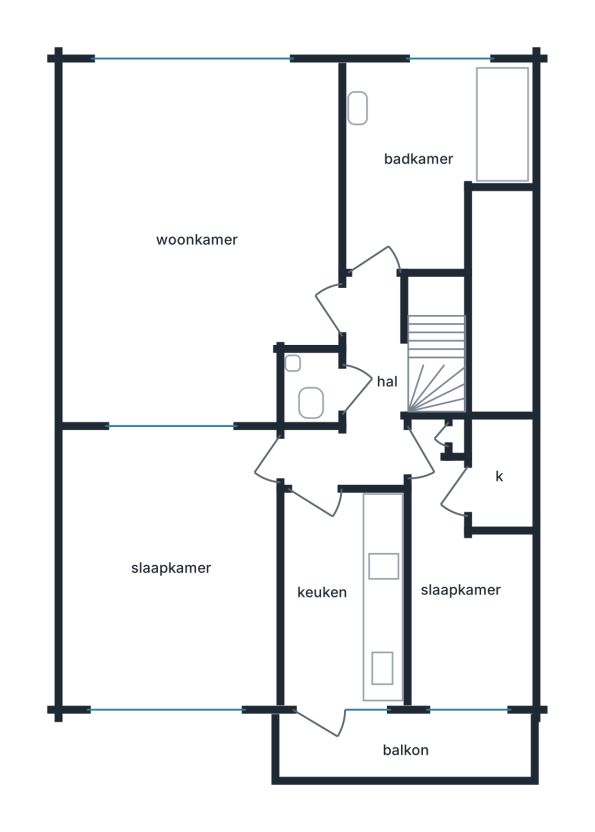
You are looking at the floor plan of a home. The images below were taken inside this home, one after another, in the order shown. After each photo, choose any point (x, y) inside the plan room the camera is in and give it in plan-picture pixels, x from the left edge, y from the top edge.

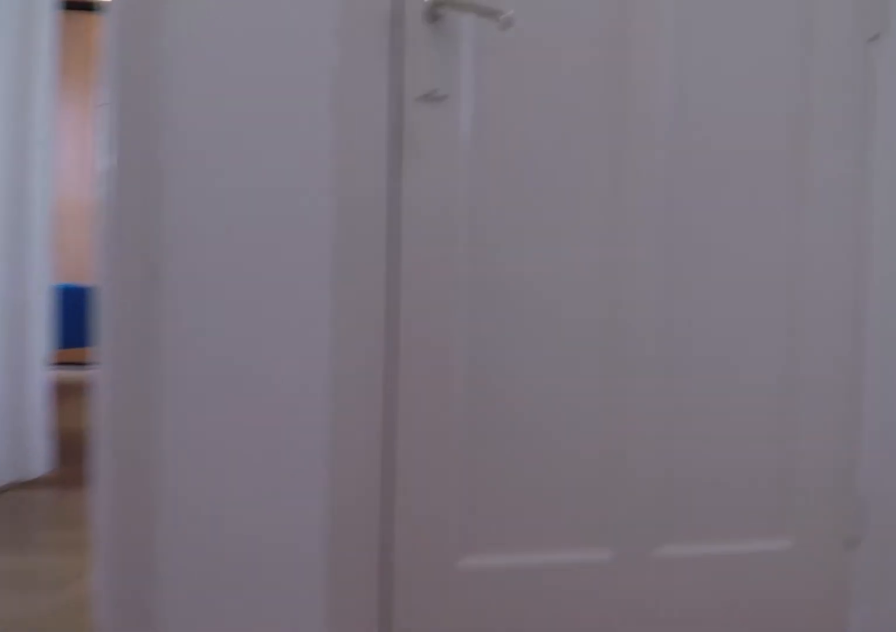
(363, 395)
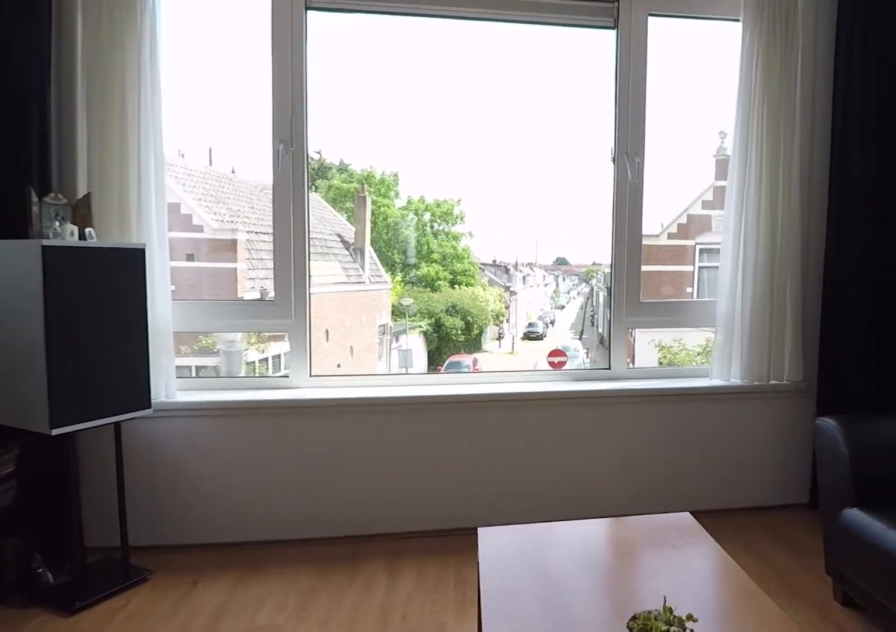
(197, 238)
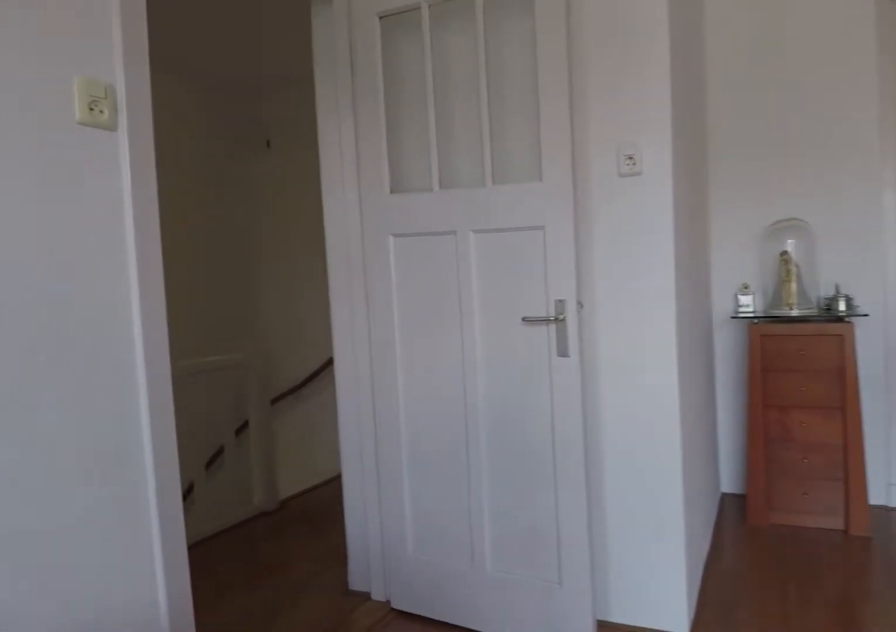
(197, 238)
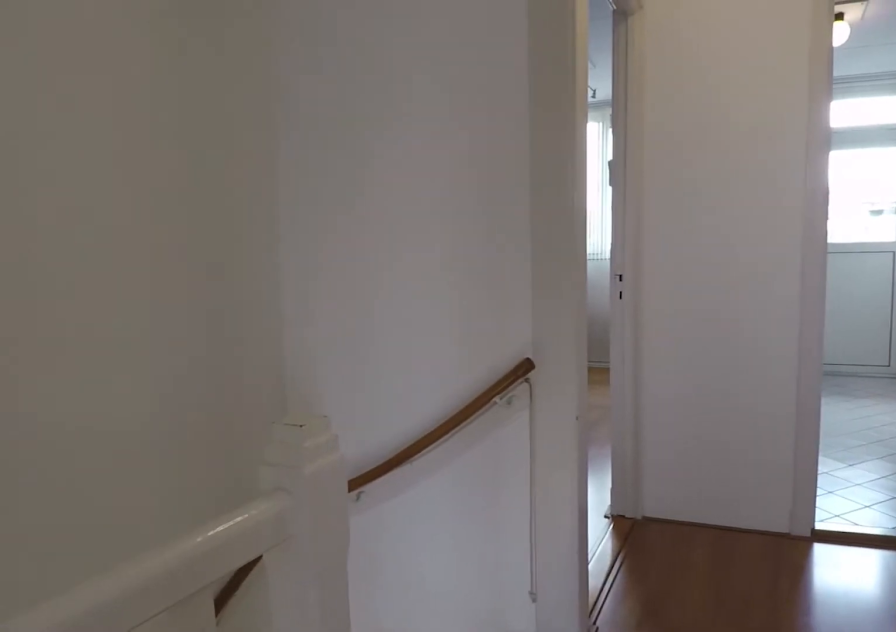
(362, 395)
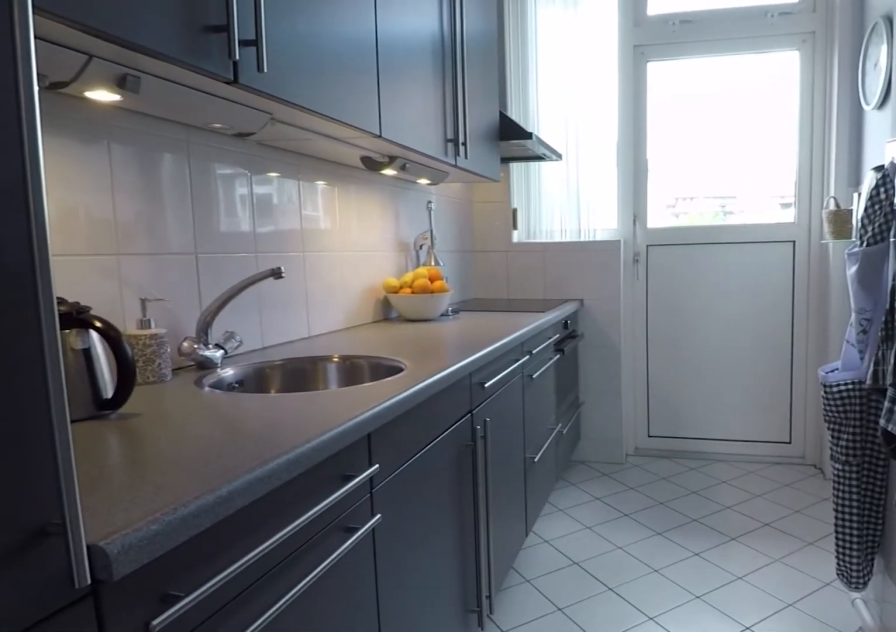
(343, 595)
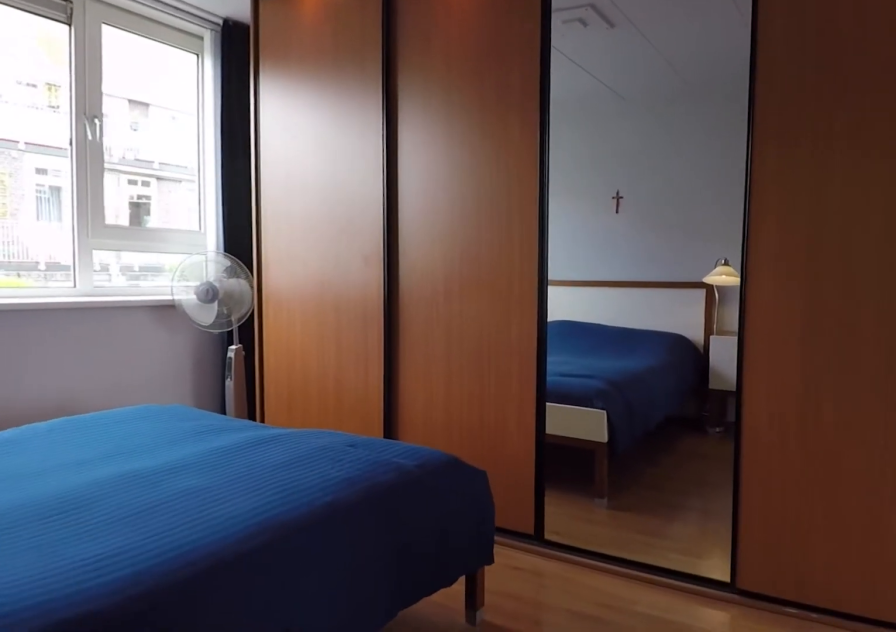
(172, 566)
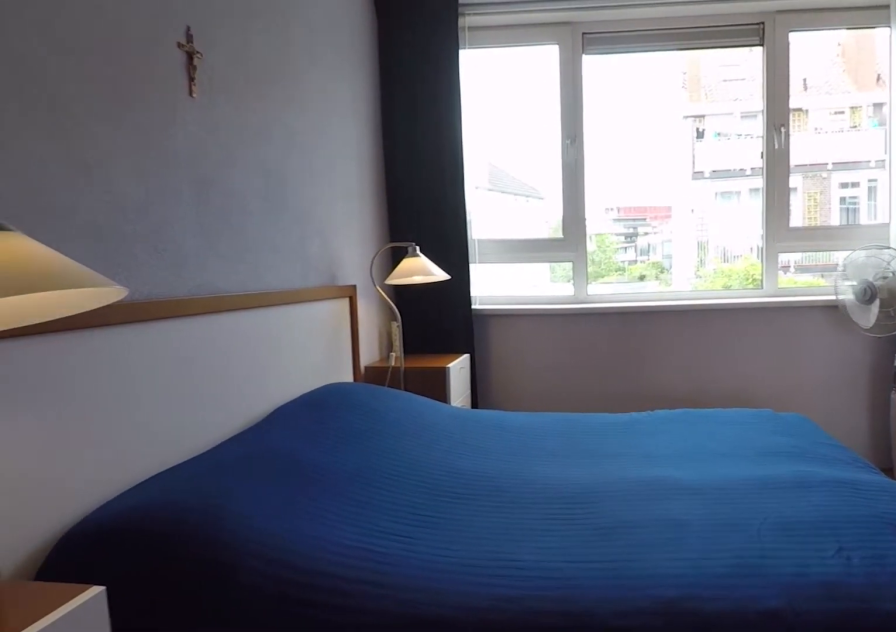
(172, 566)
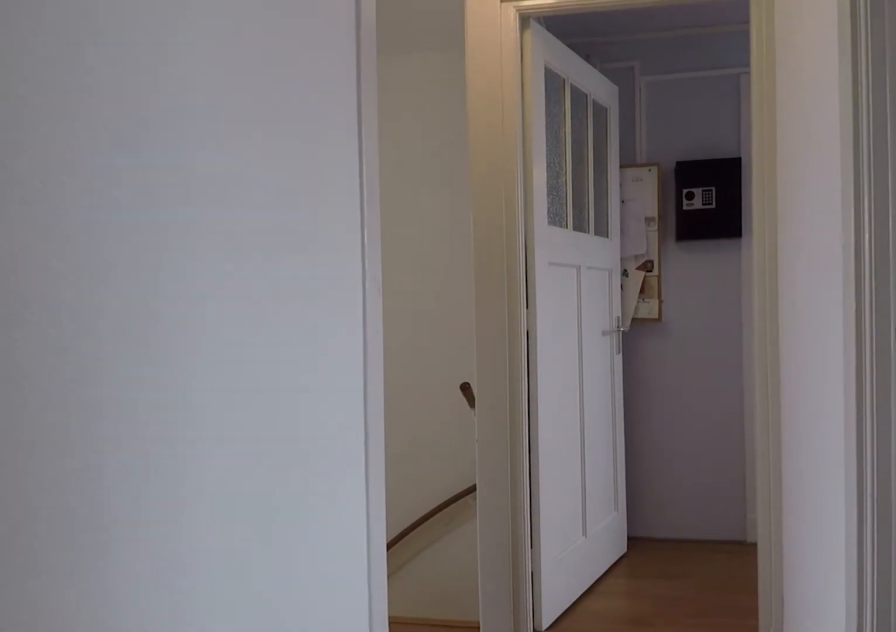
(362, 395)
